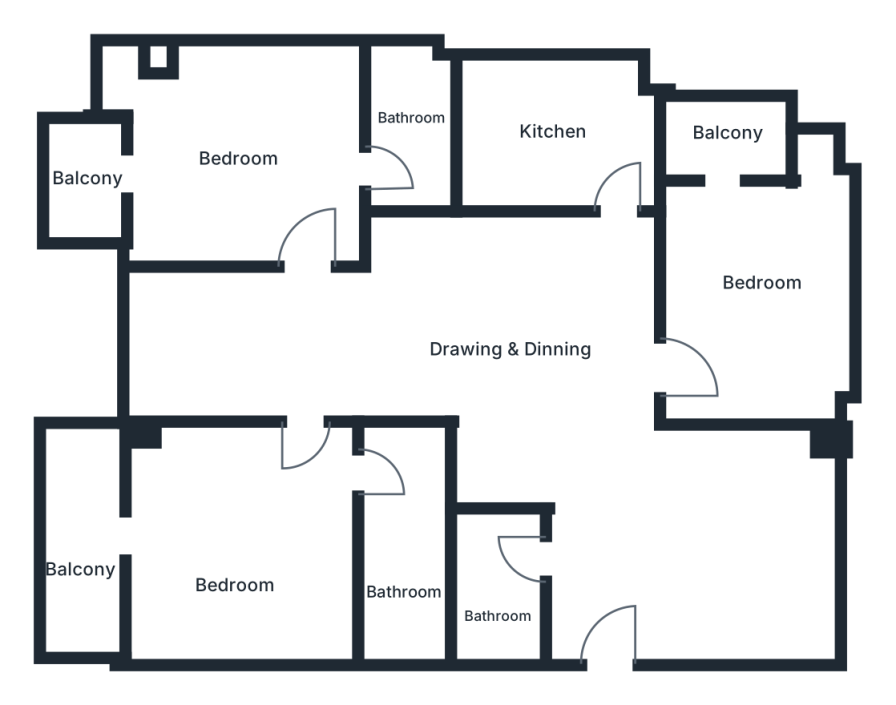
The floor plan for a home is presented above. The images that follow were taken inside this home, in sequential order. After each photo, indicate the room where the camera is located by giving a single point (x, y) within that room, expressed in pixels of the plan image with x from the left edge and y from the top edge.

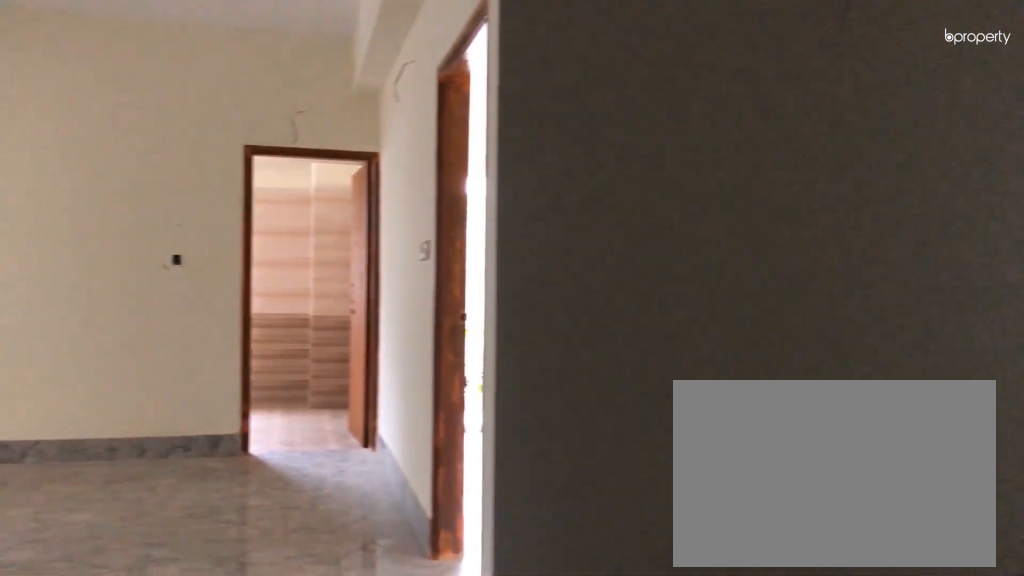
(724, 547)
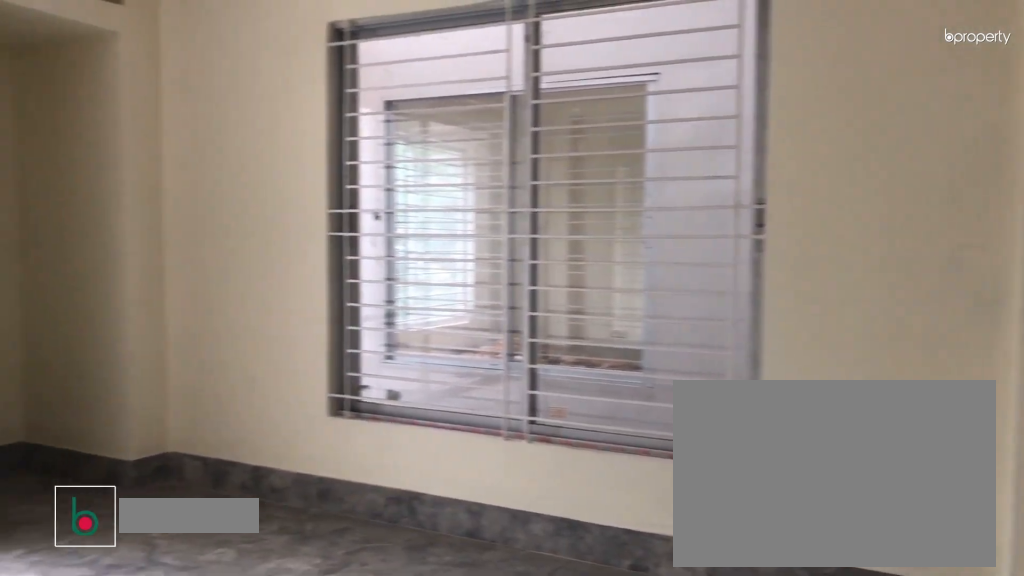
(751, 278)
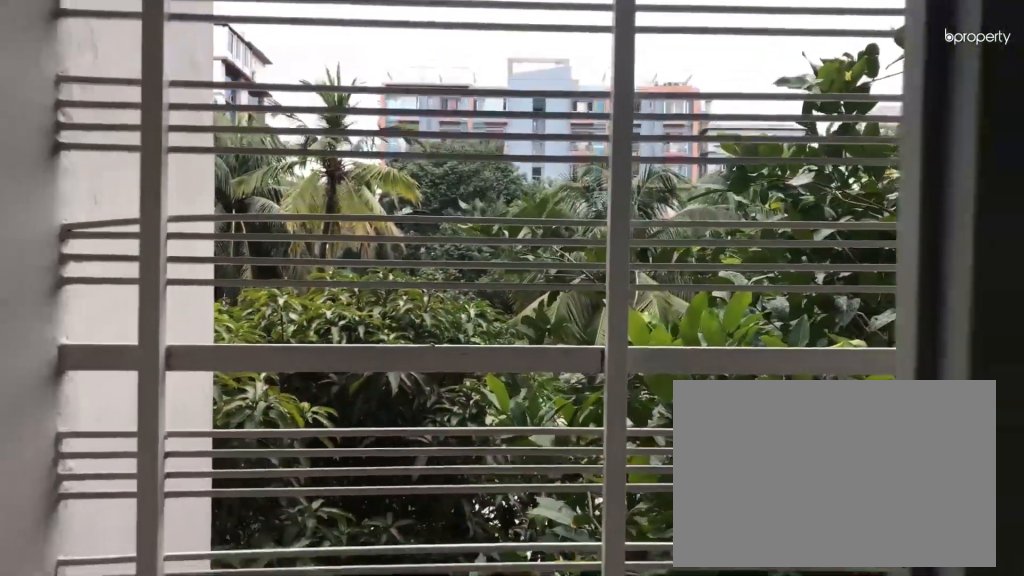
(726, 140)
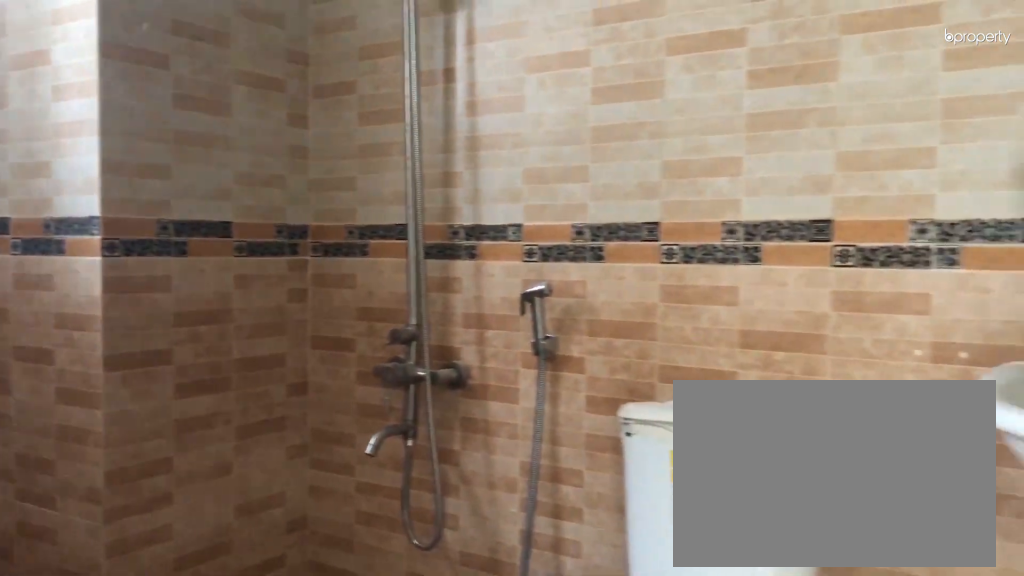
(408, 133)
